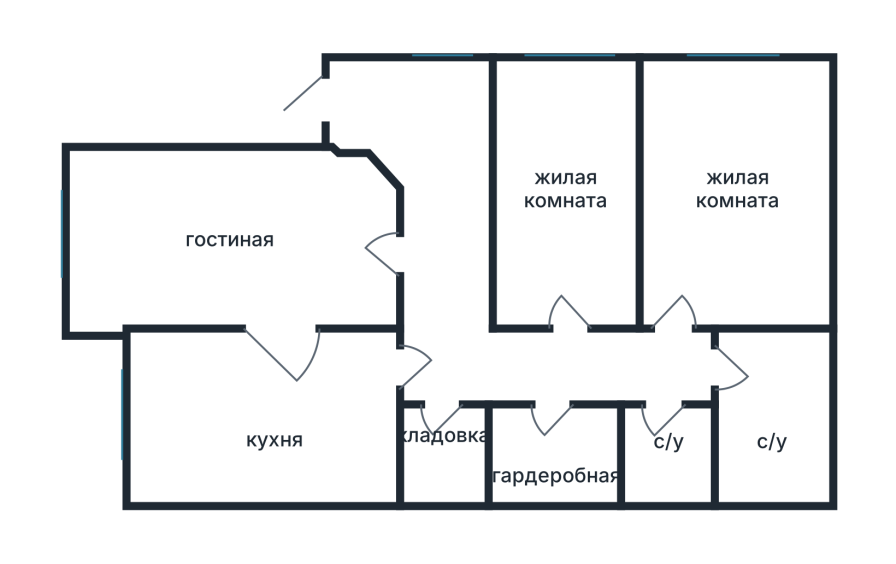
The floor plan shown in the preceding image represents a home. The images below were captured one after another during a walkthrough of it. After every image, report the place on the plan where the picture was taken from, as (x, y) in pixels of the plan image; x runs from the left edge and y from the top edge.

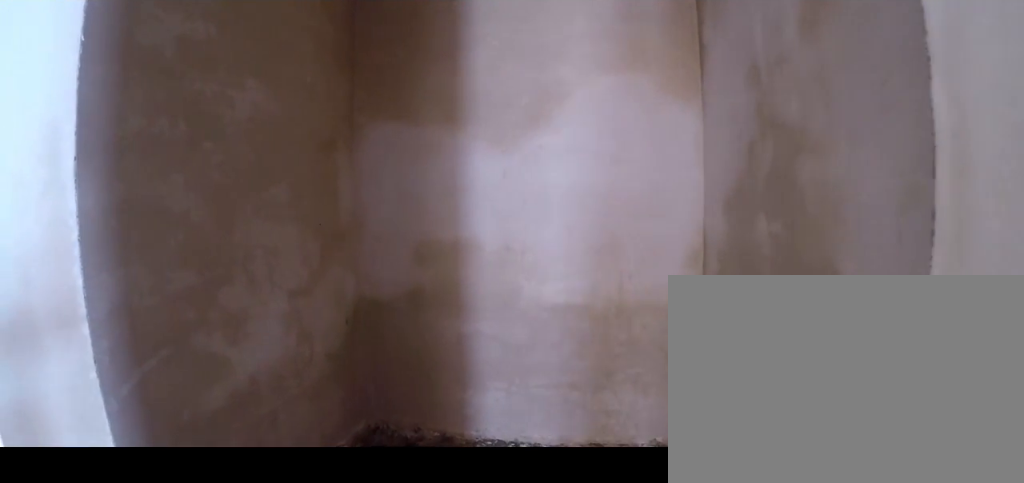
(447, 389)
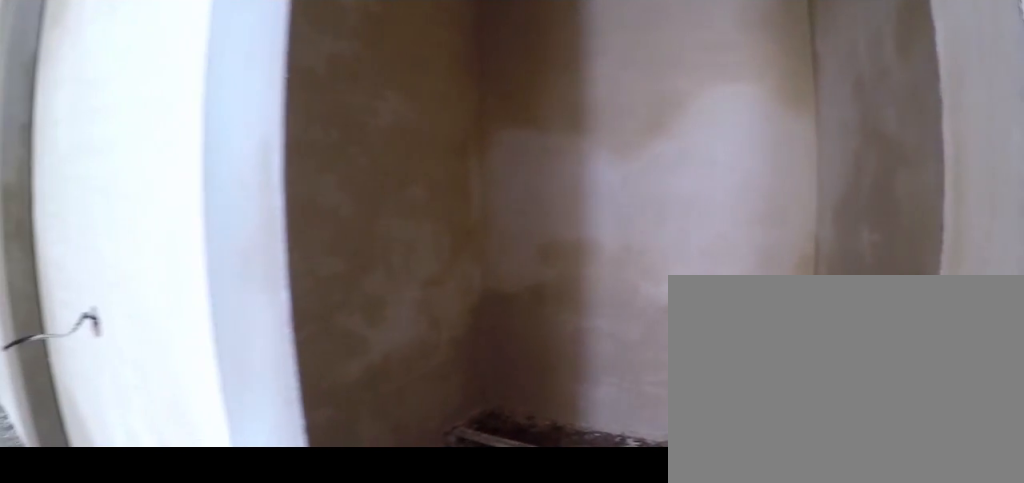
(461, 375)
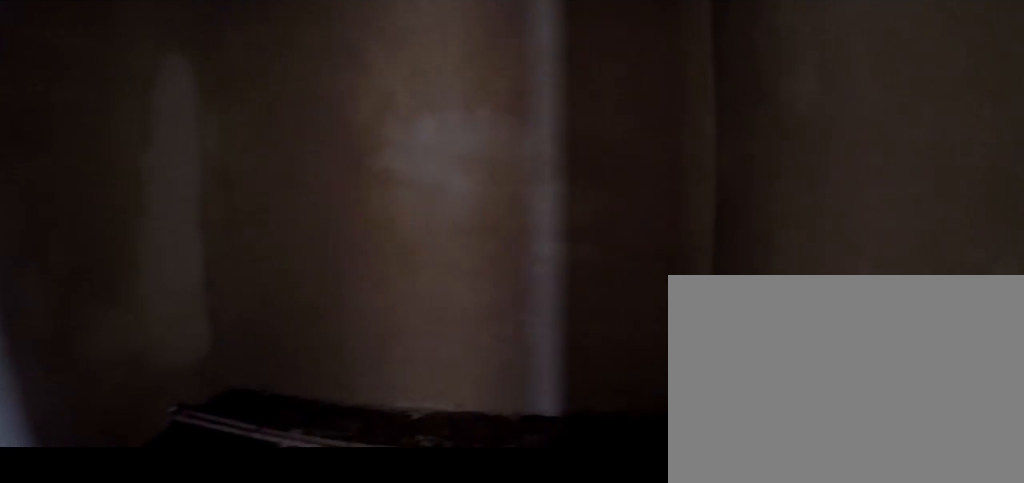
(553, 395)
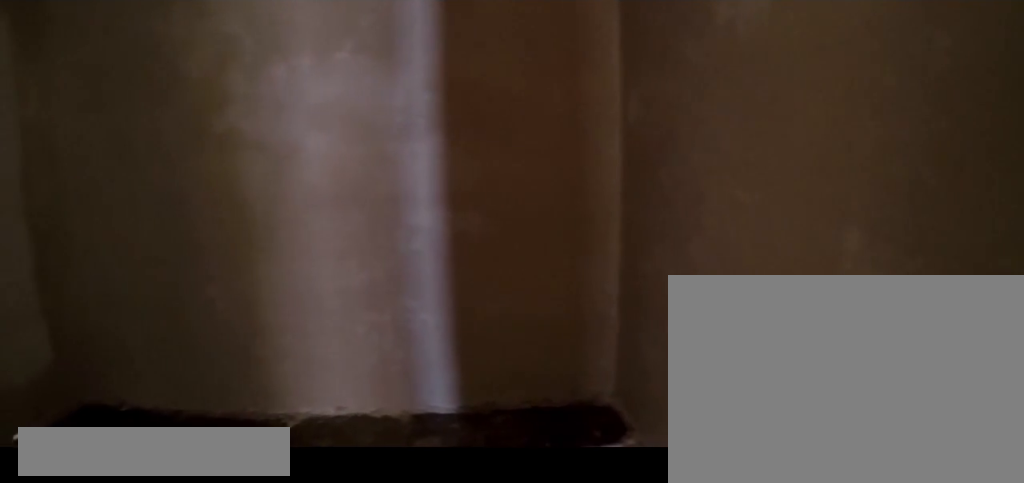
(552, 476)
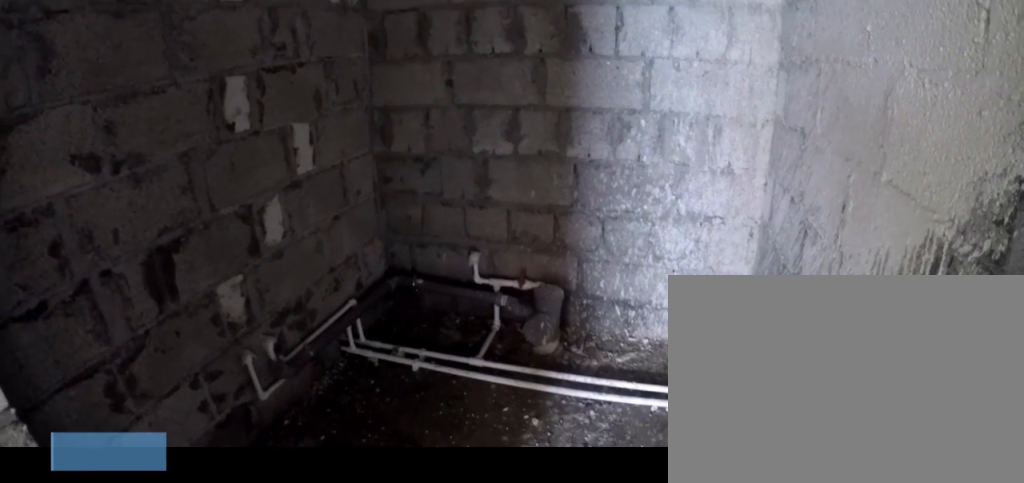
(664, 394)
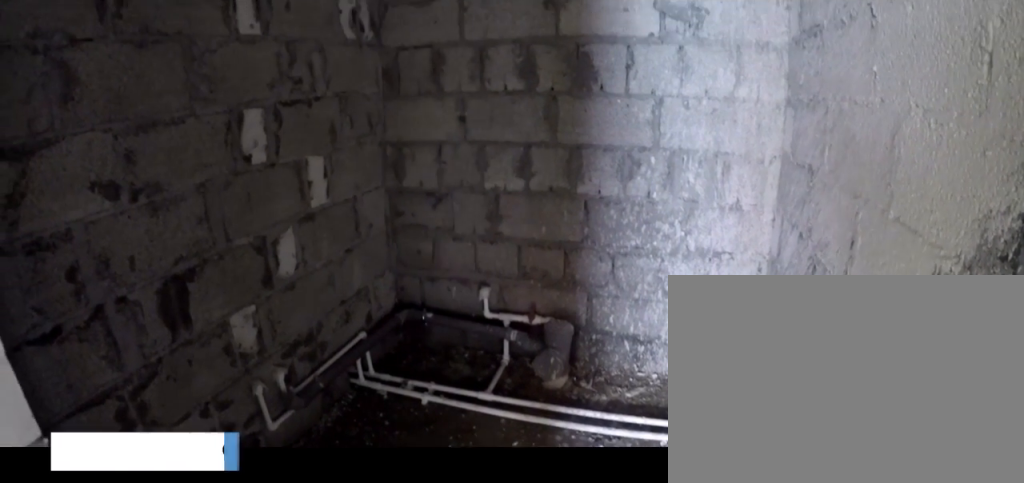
(665, 394)
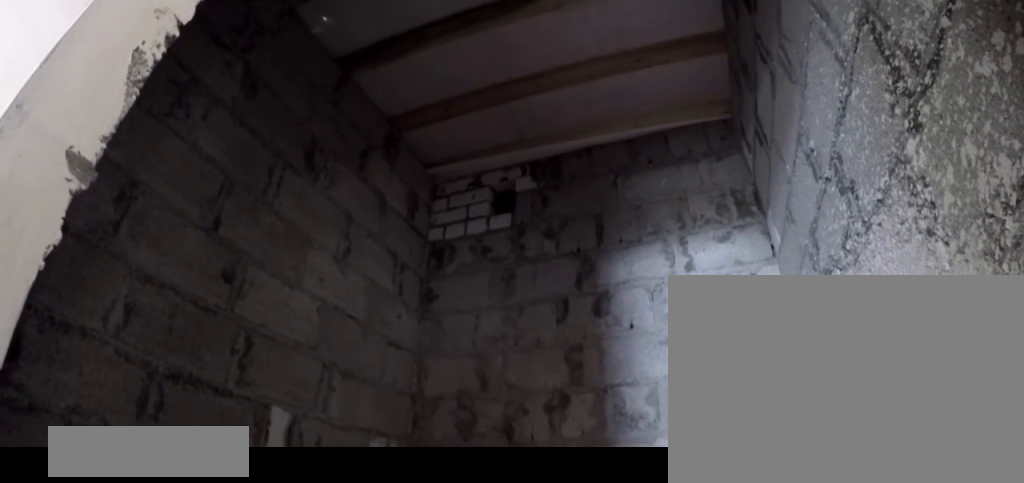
(664, 394)
